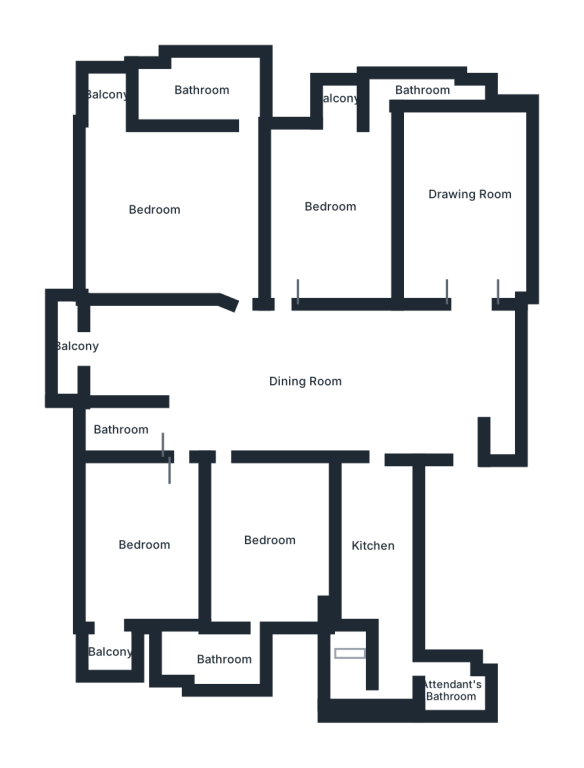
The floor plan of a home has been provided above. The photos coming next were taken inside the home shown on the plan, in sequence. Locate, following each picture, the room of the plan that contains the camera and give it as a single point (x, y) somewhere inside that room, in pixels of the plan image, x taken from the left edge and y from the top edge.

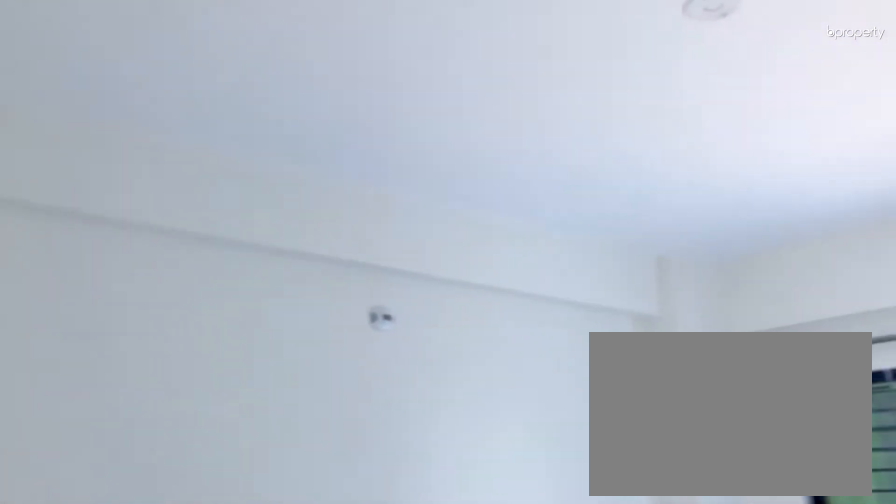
(270, 549)
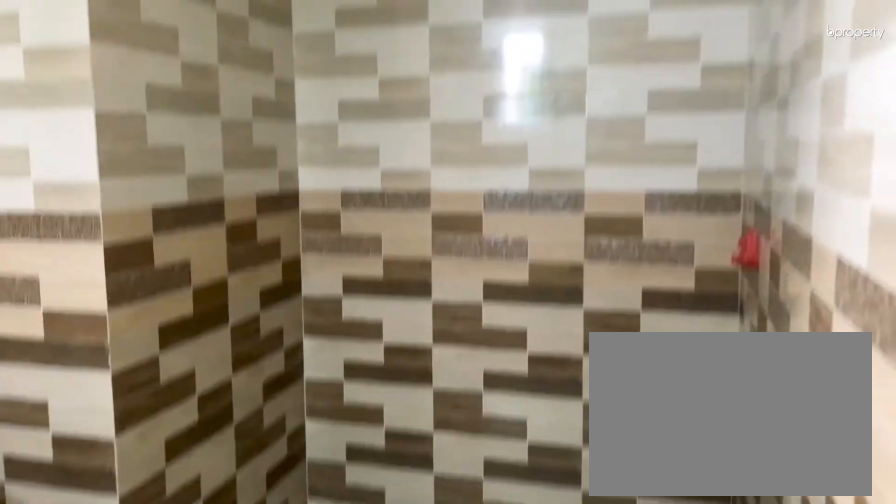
(225, 667)
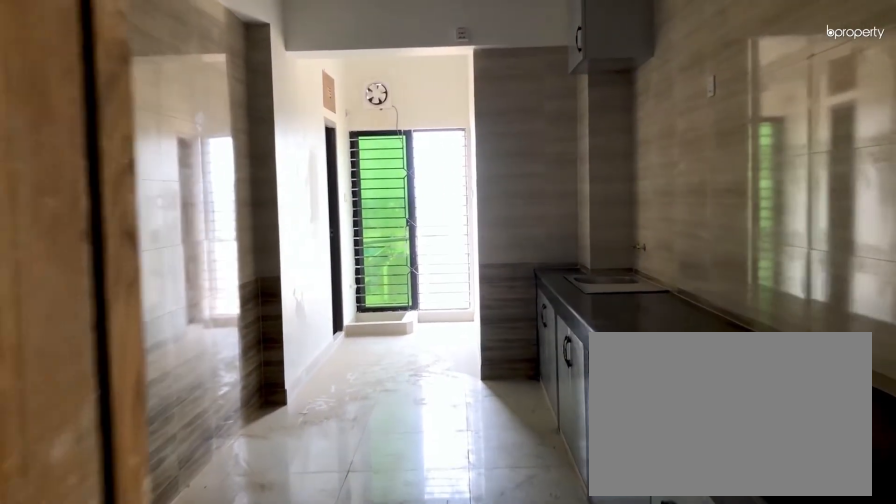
(373, 550)
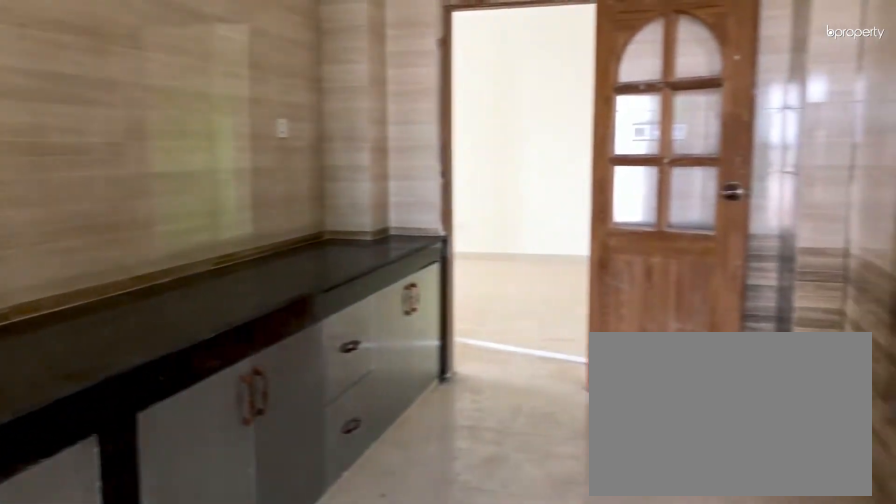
(373, 550)
